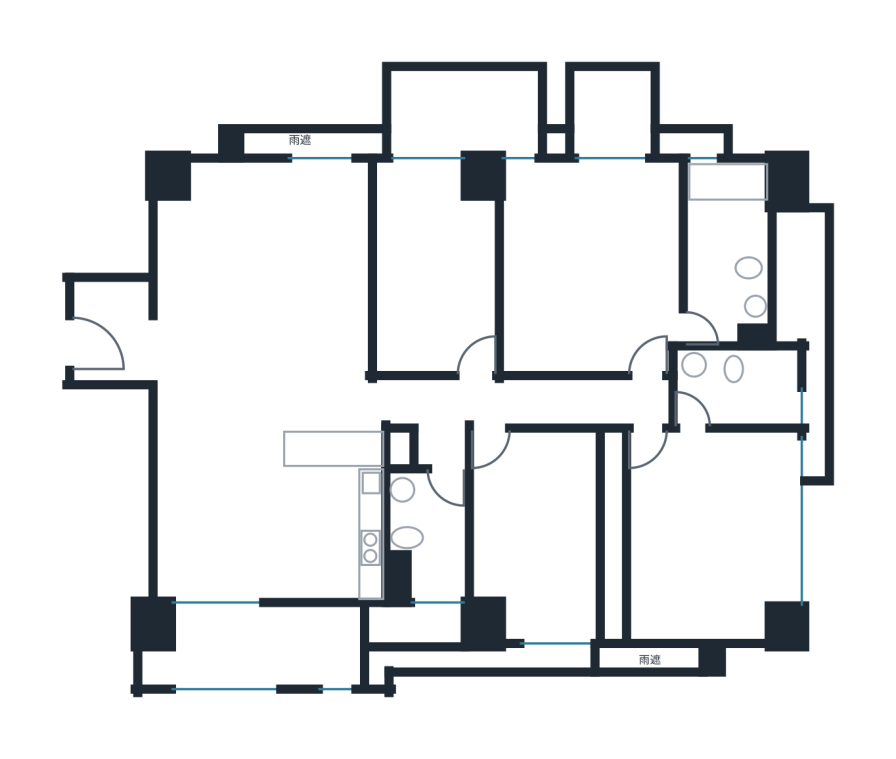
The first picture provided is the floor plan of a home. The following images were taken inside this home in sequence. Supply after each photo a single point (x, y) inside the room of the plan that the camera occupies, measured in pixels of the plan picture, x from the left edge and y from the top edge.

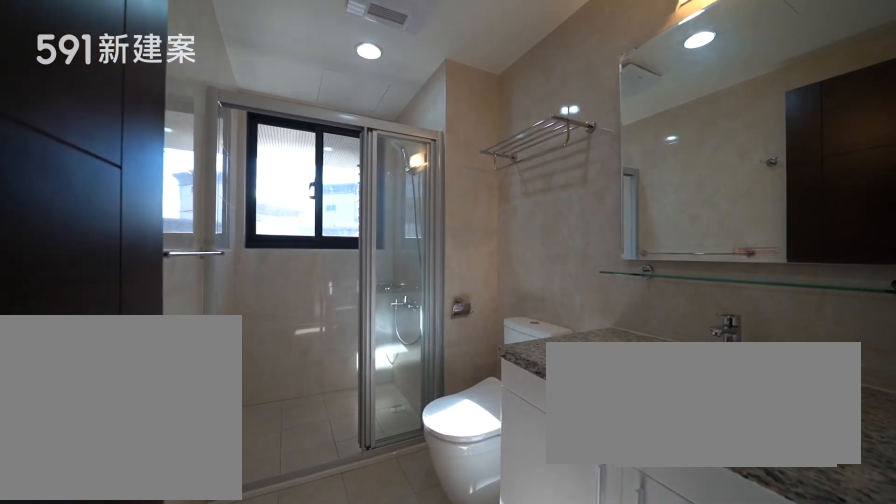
(425, 544)
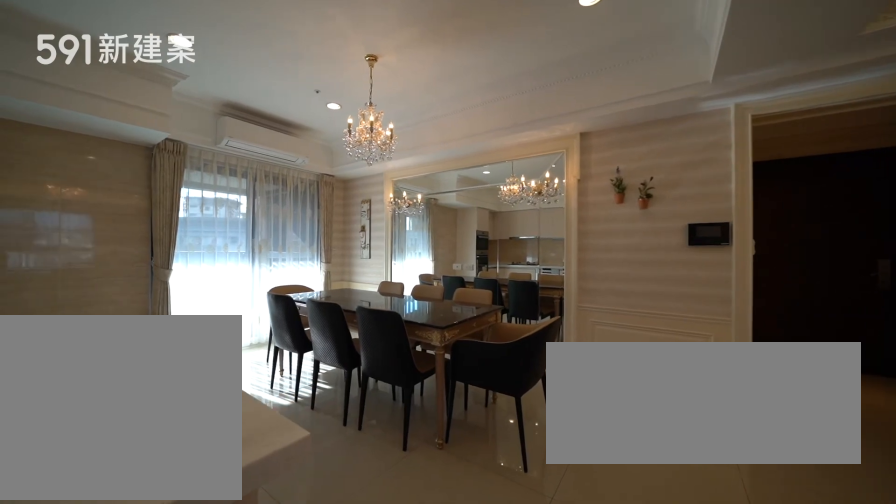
(216, 519)
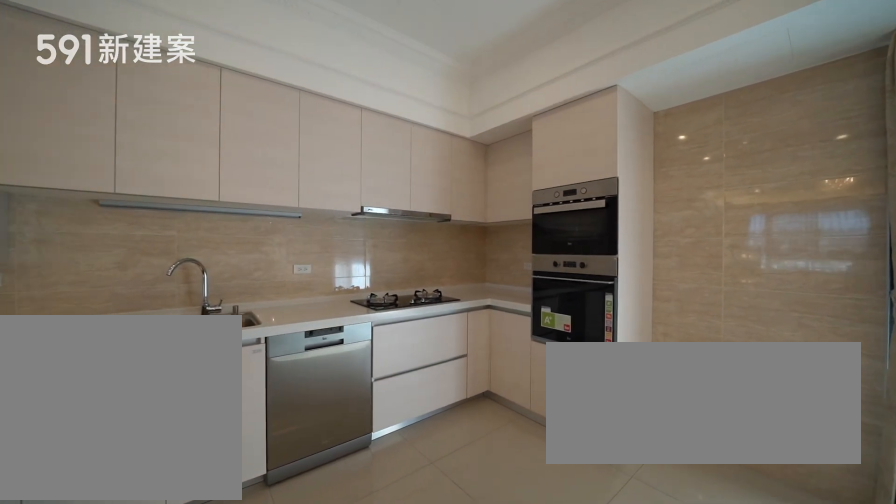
(326, 521)
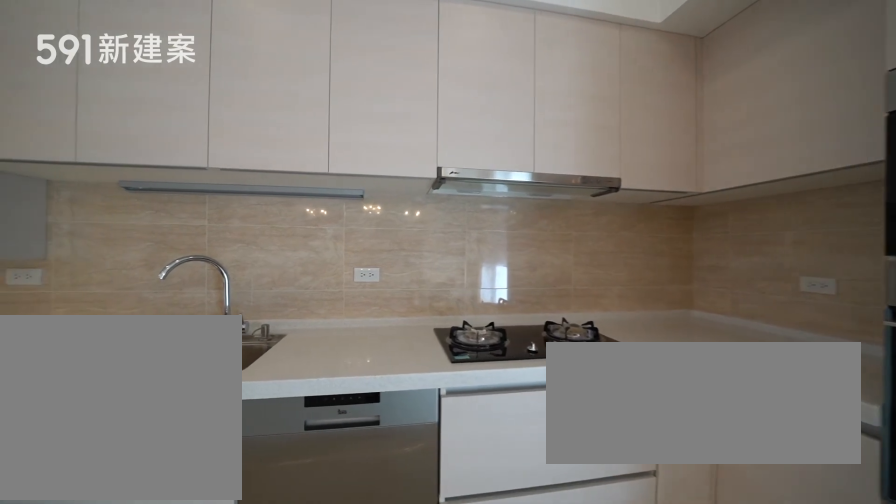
(326, 521)
